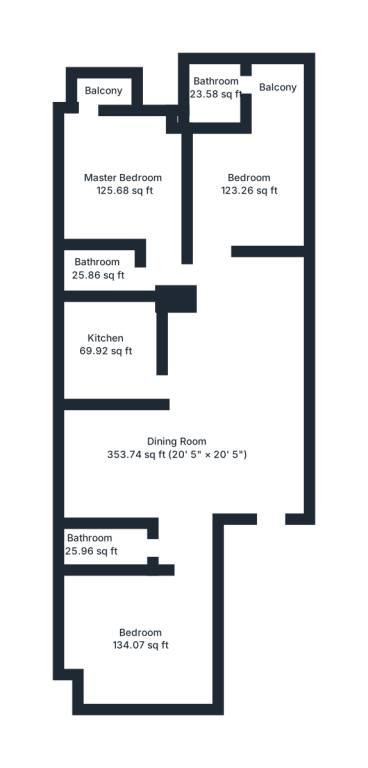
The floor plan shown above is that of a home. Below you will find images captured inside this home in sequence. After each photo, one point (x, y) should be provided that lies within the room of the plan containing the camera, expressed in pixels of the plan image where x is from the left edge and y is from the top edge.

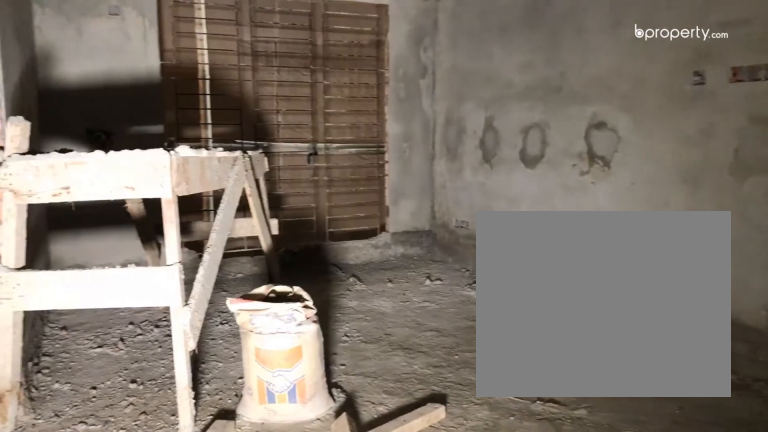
(197, 453)
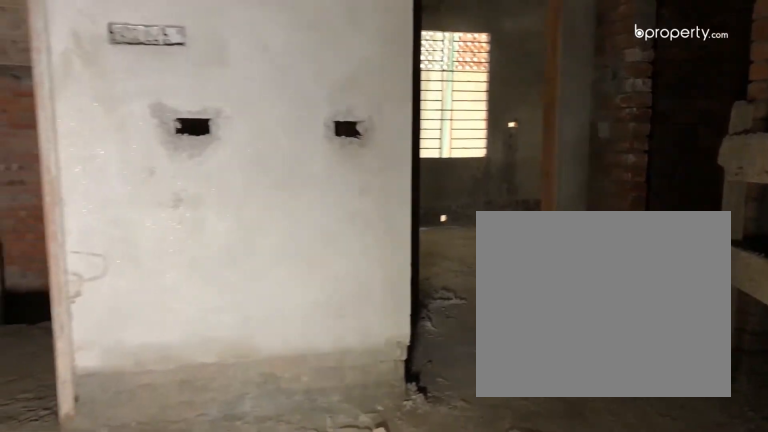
(197, 453)
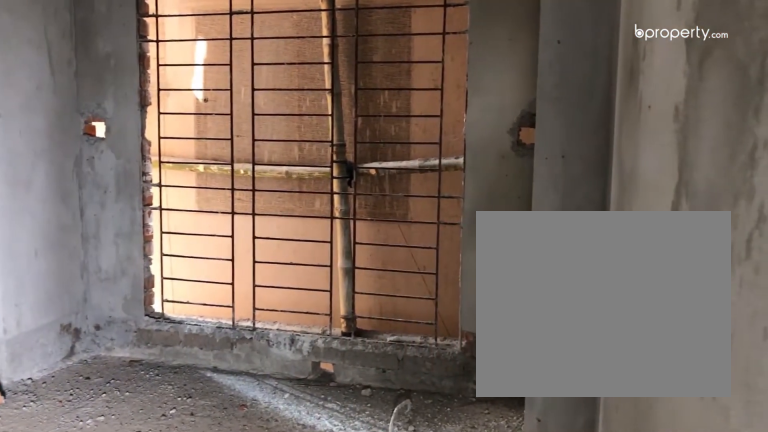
(142, 639)
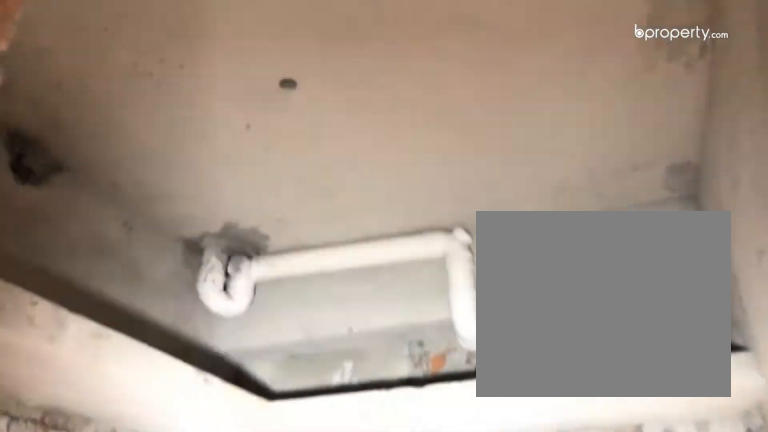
(134, 349)
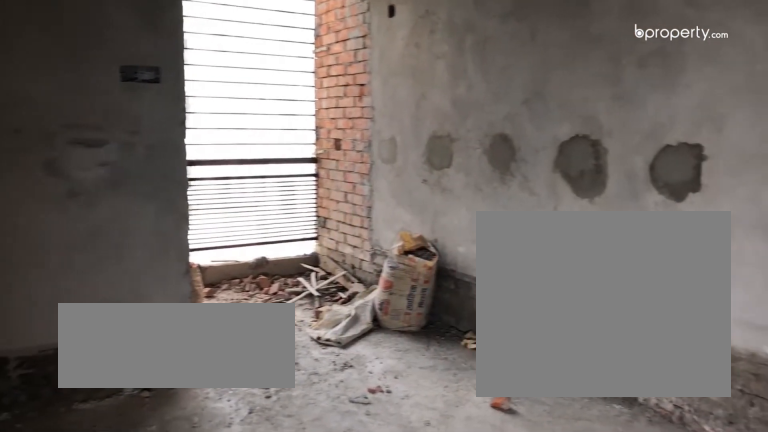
(248, 185)
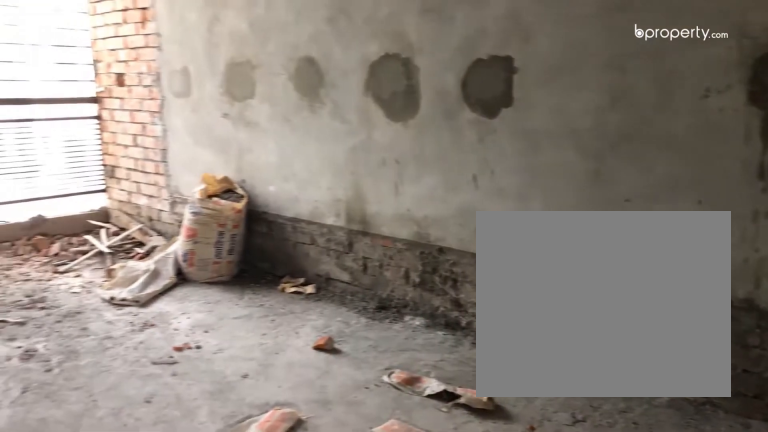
(248, 185)
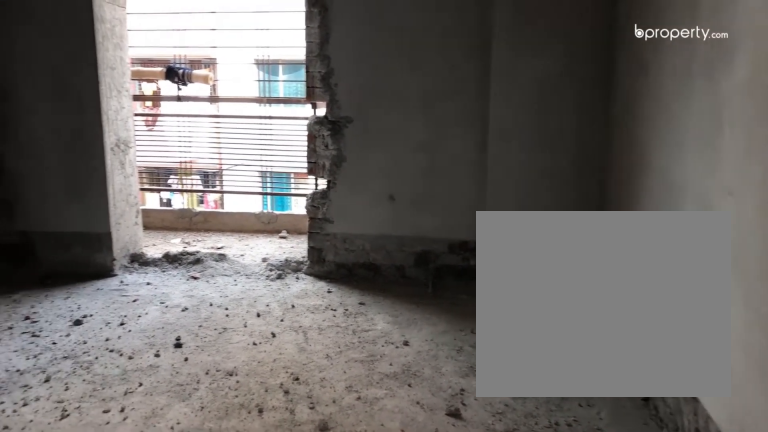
(121, 188)
